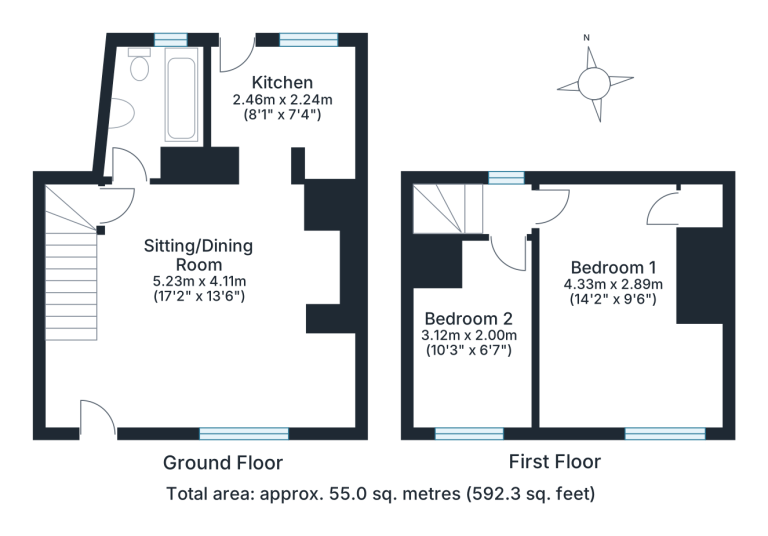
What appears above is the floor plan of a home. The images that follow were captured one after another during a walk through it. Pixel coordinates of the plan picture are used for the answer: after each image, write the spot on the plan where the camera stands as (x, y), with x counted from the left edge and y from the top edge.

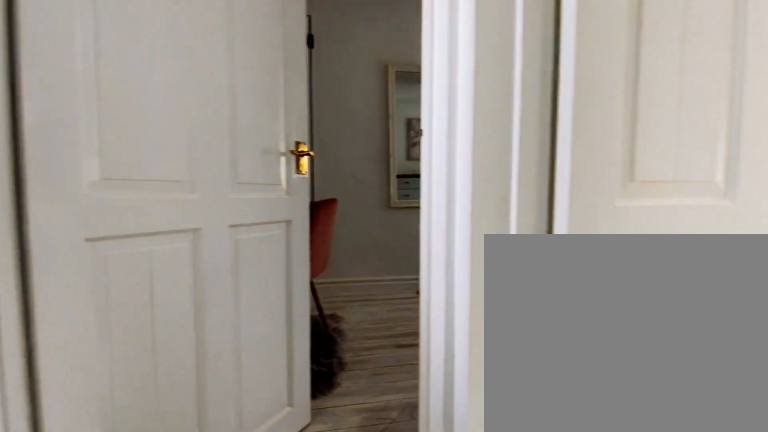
(504, 238)
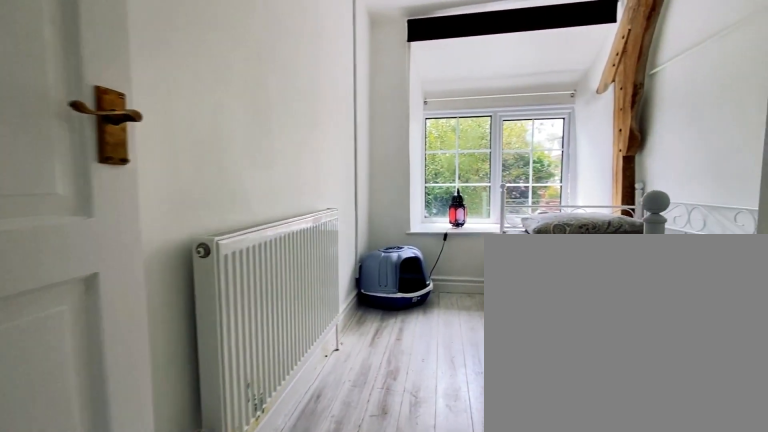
(490, 301)
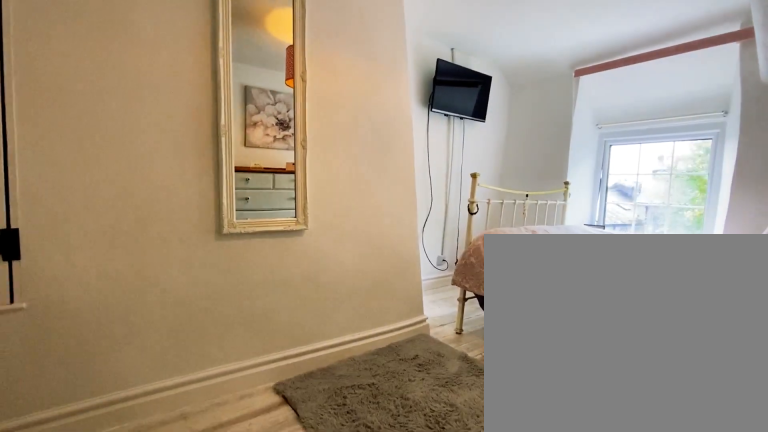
(579, 283)
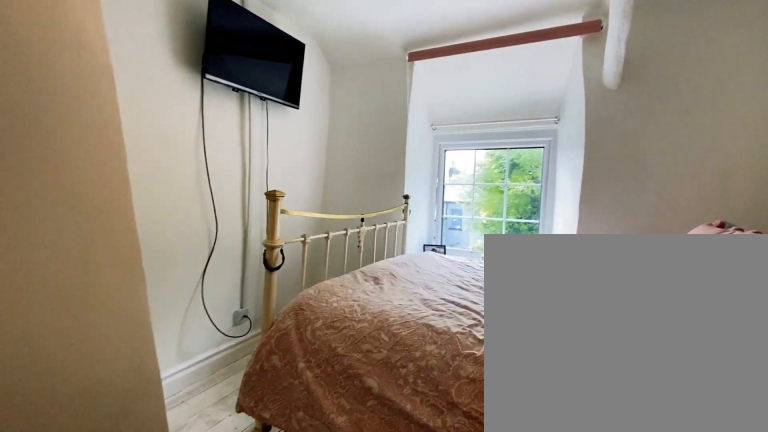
(606, 321)
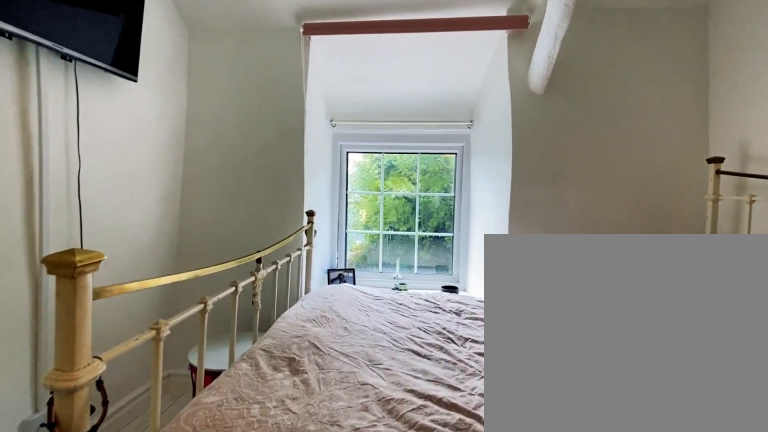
(614, 334)
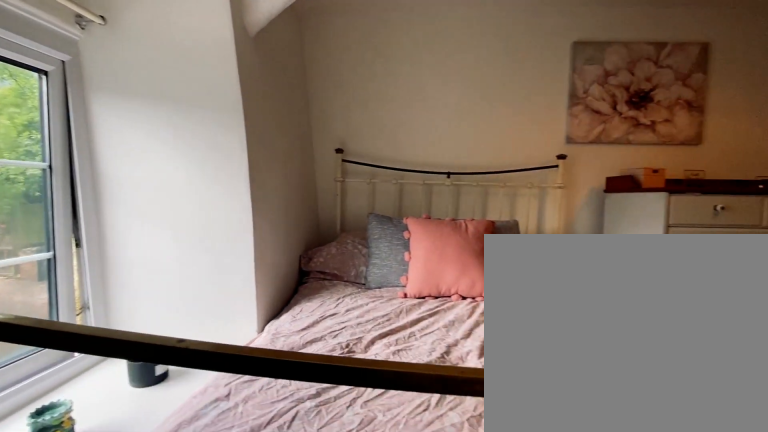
(615, 334)
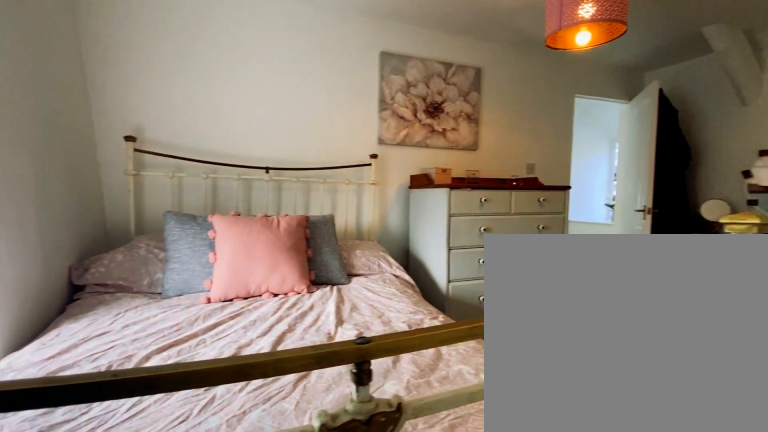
(615, 334)
